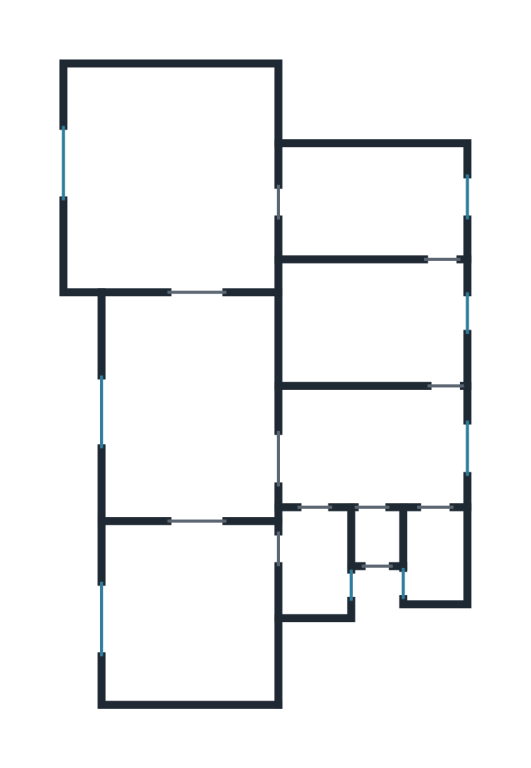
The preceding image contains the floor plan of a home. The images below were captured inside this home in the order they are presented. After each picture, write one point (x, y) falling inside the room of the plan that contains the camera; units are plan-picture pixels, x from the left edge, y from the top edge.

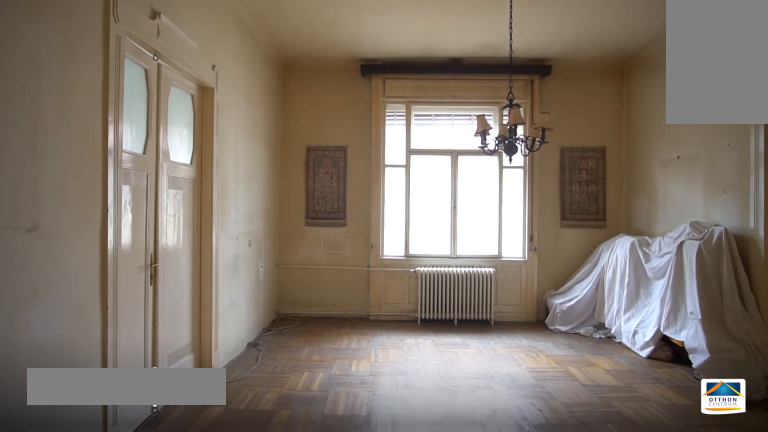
(189, 404)
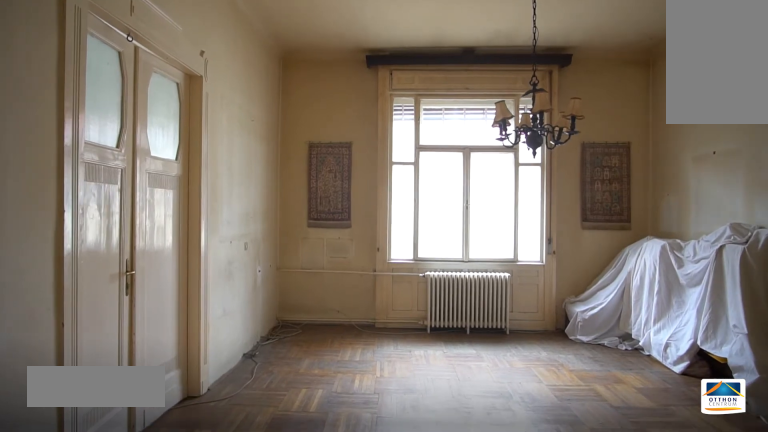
(189, 403)
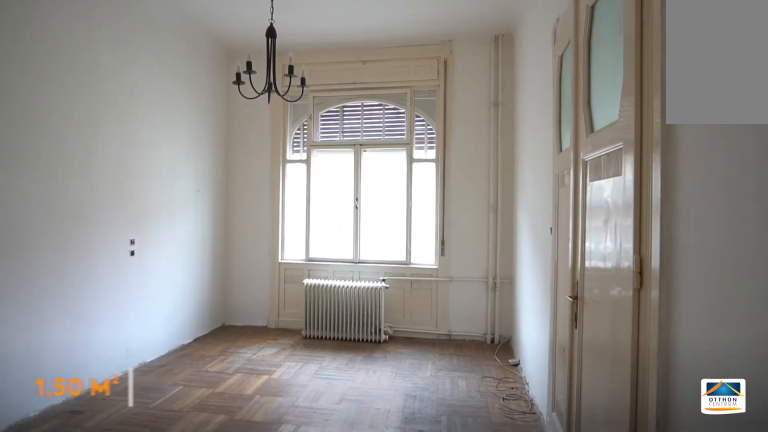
(193, 614)
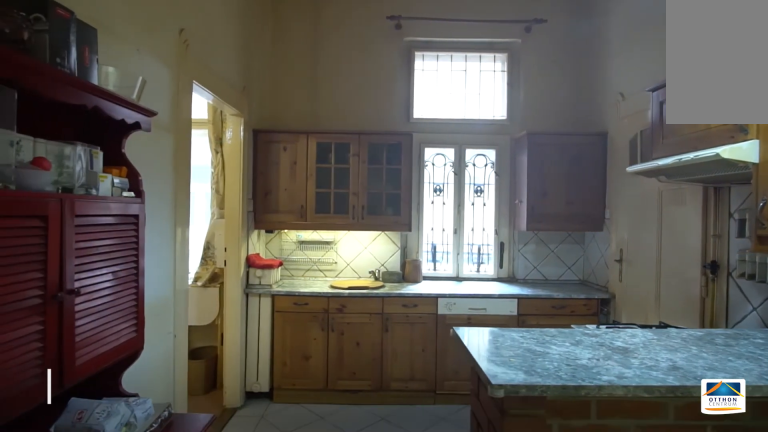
(377, 311)
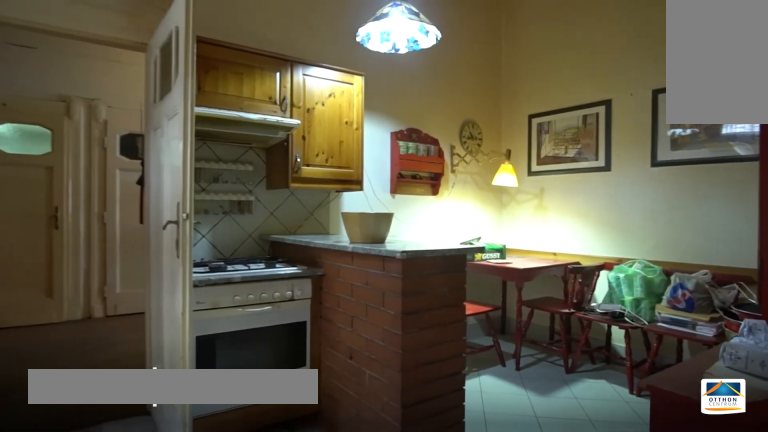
(376, 310)
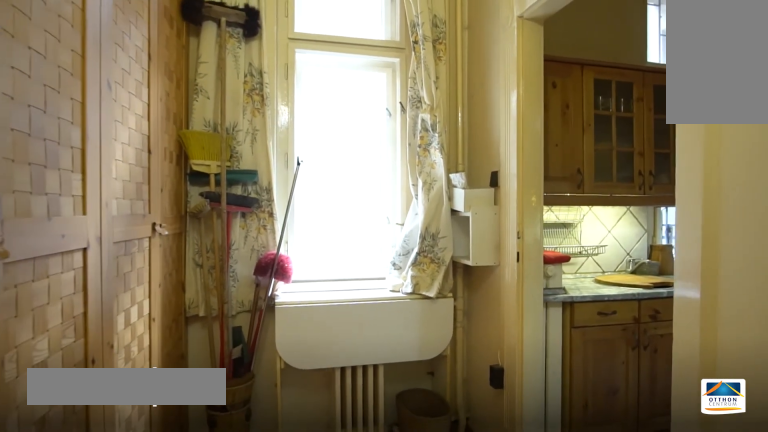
(384, 192)
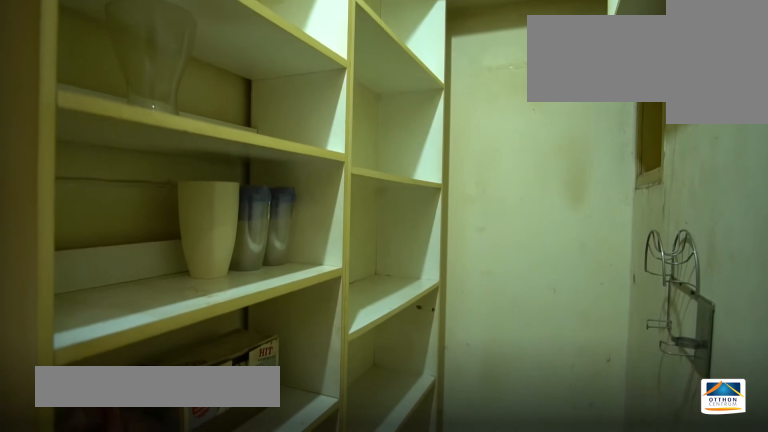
(440, 549)
